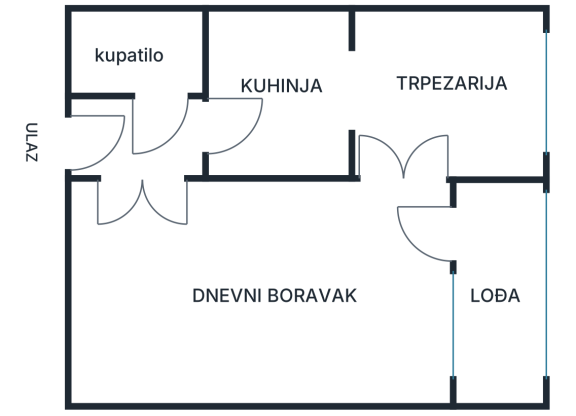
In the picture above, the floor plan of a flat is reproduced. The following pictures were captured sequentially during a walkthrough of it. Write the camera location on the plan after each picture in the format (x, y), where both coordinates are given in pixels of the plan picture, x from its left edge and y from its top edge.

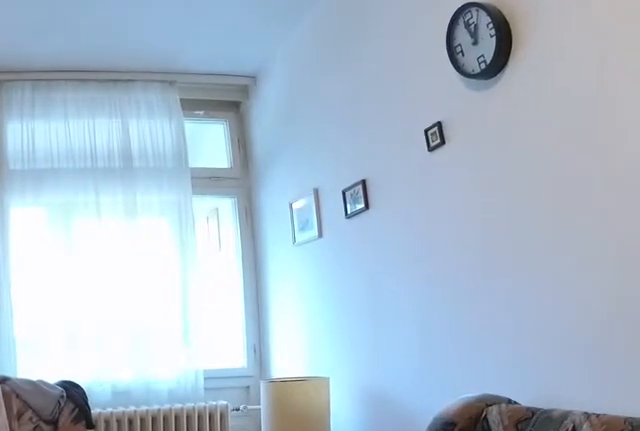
(203, 276)
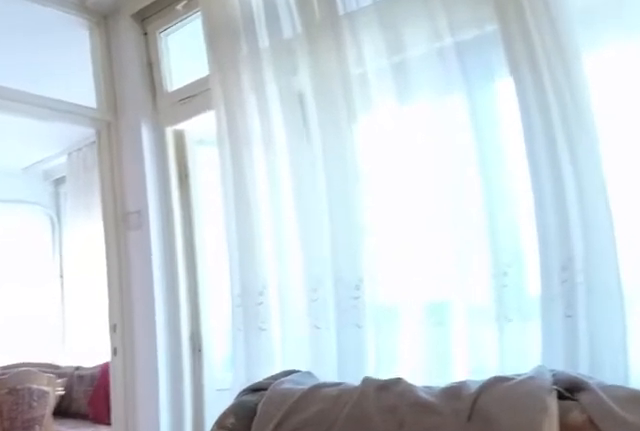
(336, 291)
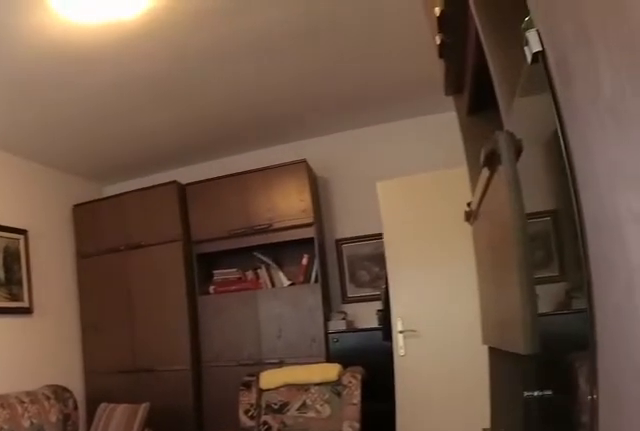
(446, 215)
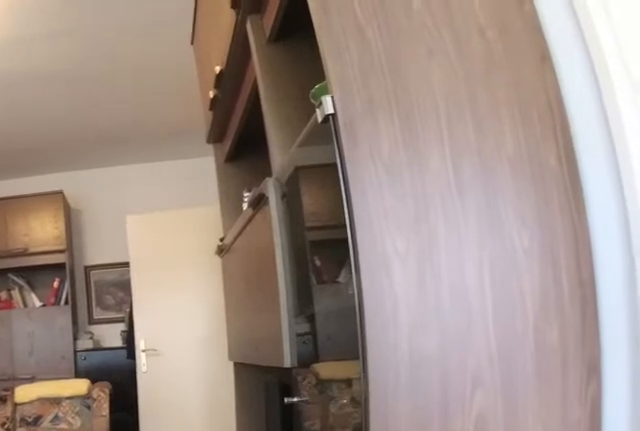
(442, 218)
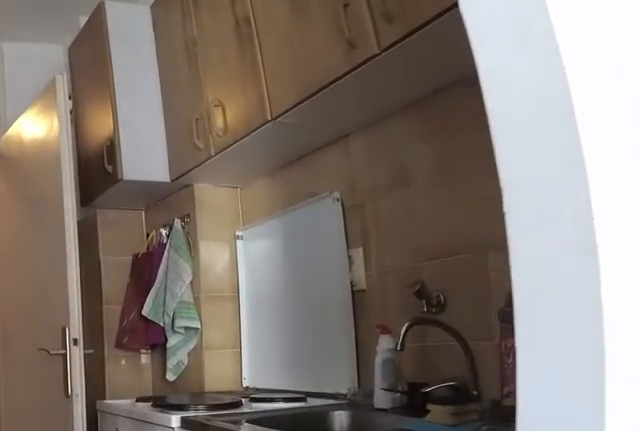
(399, 103)
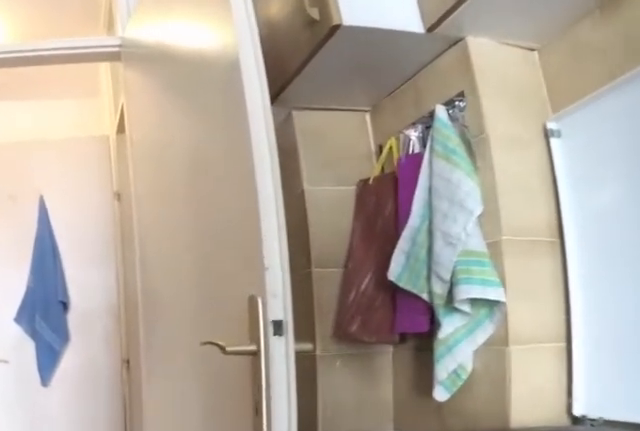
(325, 102)
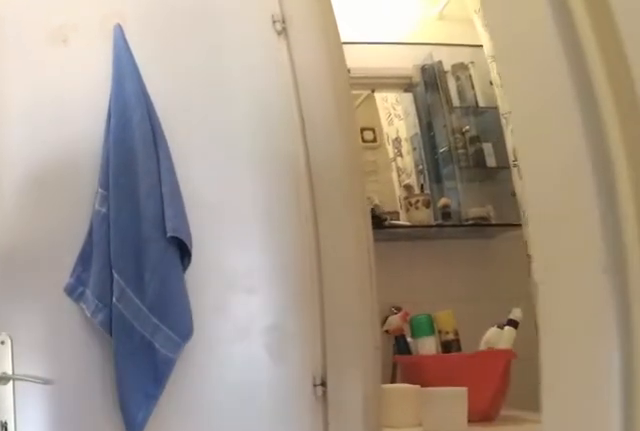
(214, 120)
